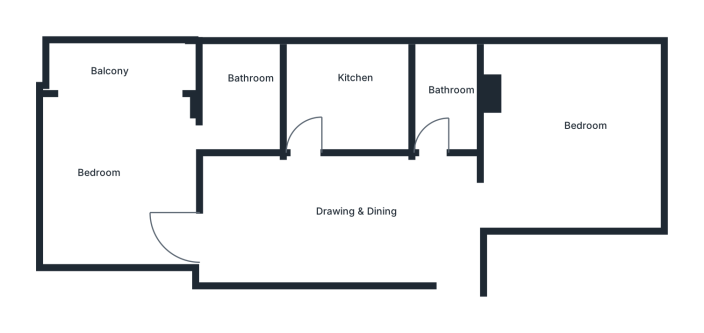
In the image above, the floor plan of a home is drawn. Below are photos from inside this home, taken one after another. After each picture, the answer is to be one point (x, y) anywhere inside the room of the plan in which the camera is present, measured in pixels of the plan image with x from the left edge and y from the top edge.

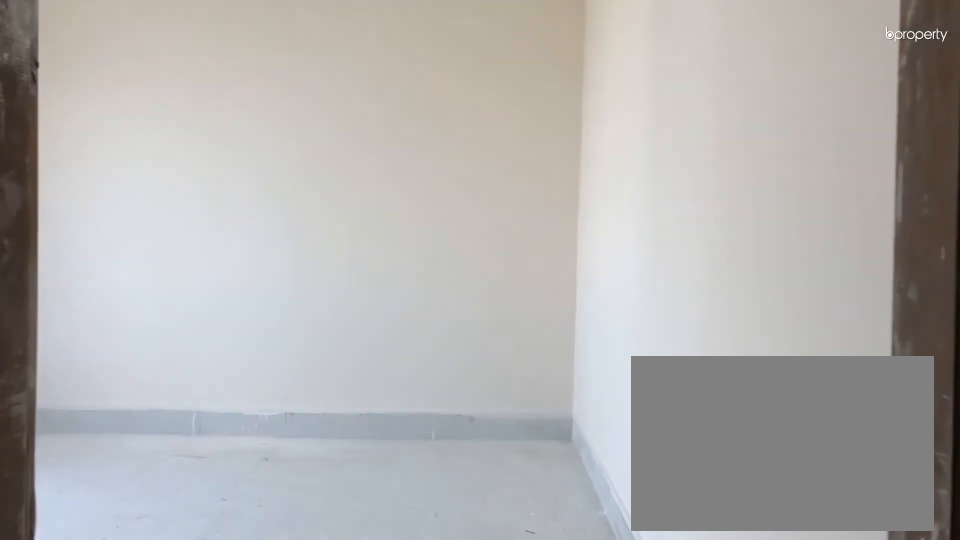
(529, 184)
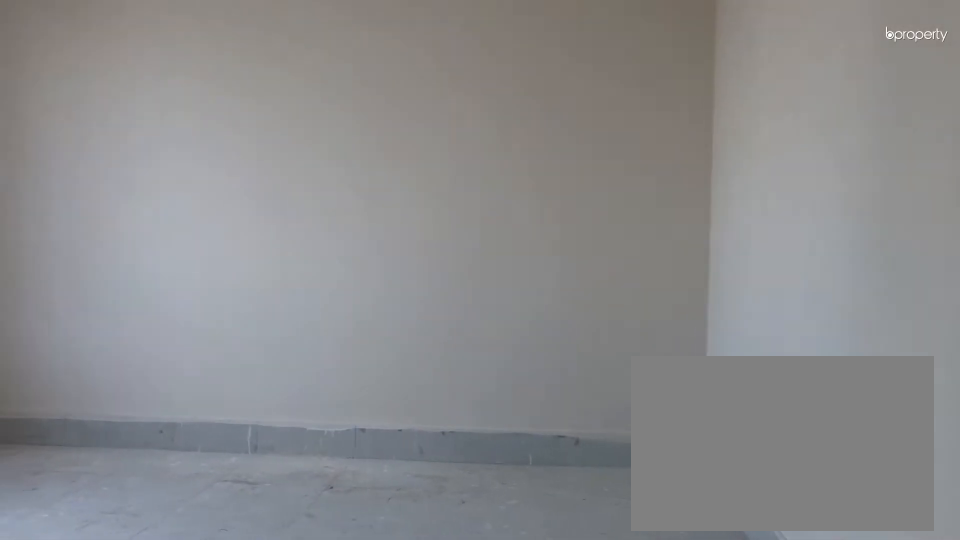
(566, 144)
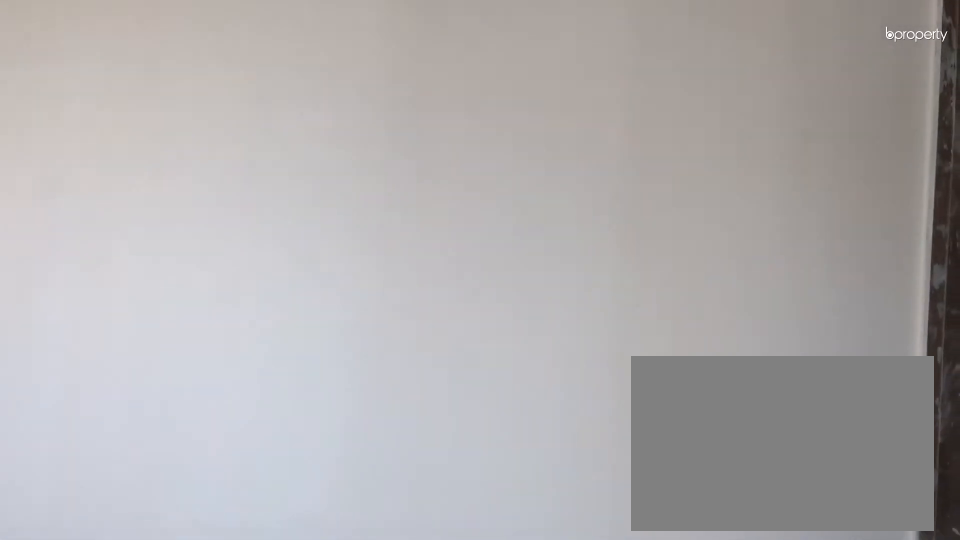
(566, 144)
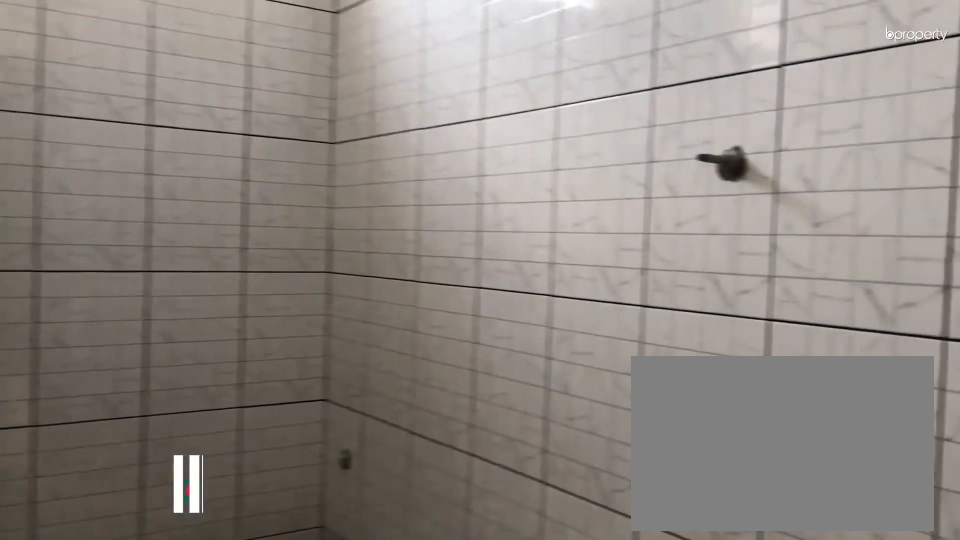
(438, 106)
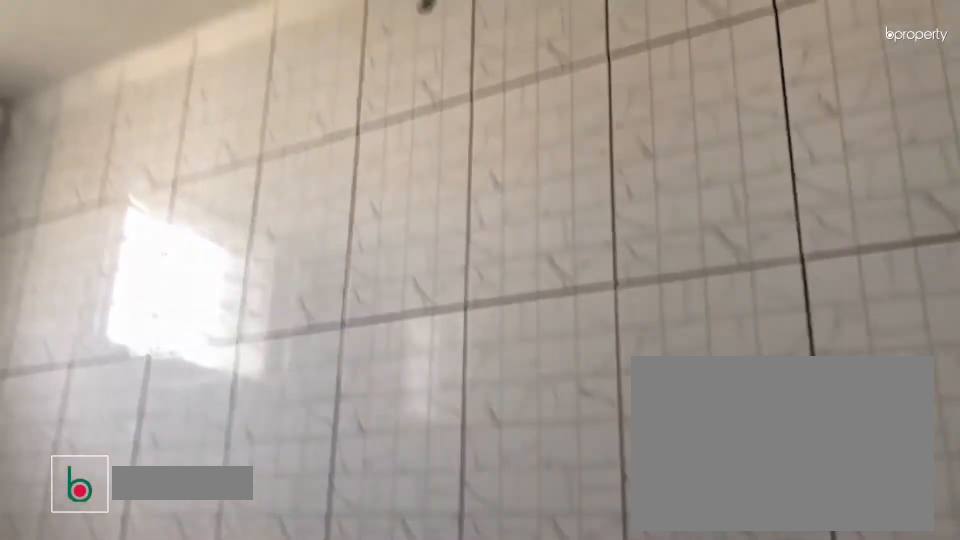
(438, 106)
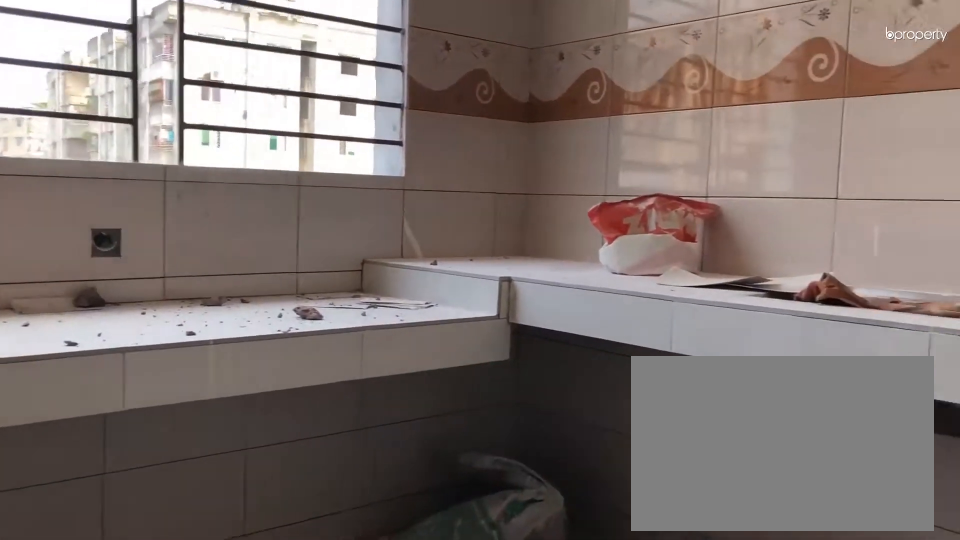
(344, 102)
